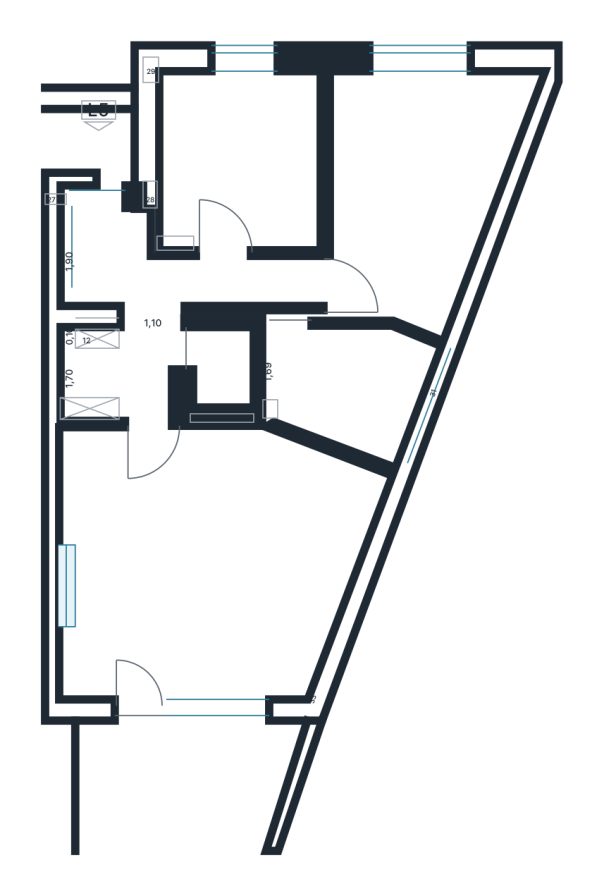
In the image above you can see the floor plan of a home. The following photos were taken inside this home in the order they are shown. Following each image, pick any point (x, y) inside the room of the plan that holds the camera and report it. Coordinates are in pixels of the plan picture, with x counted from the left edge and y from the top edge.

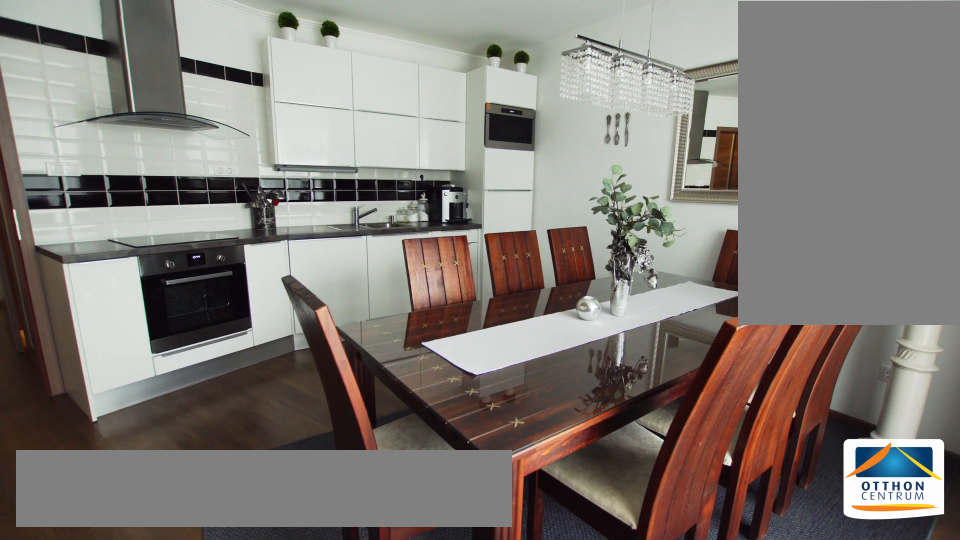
(210, 564)
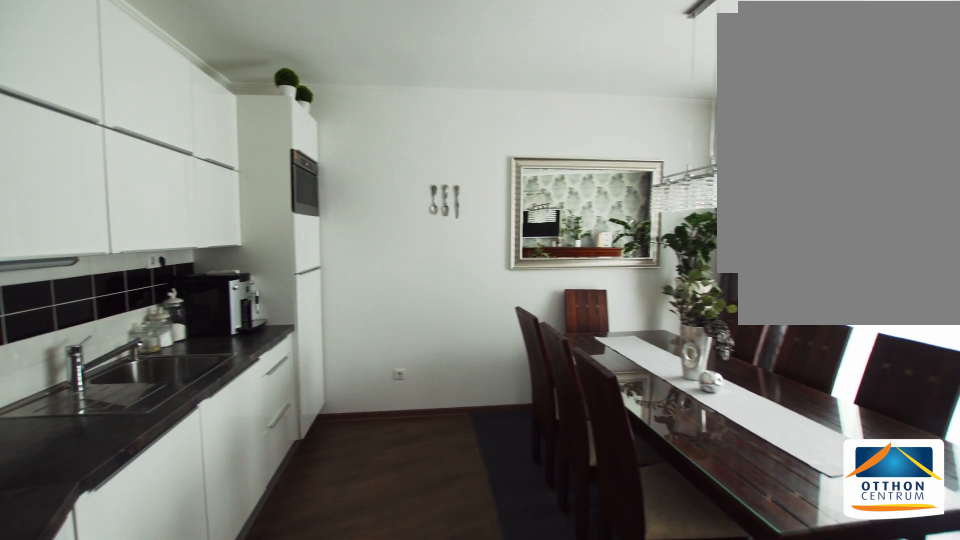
(210, 564)
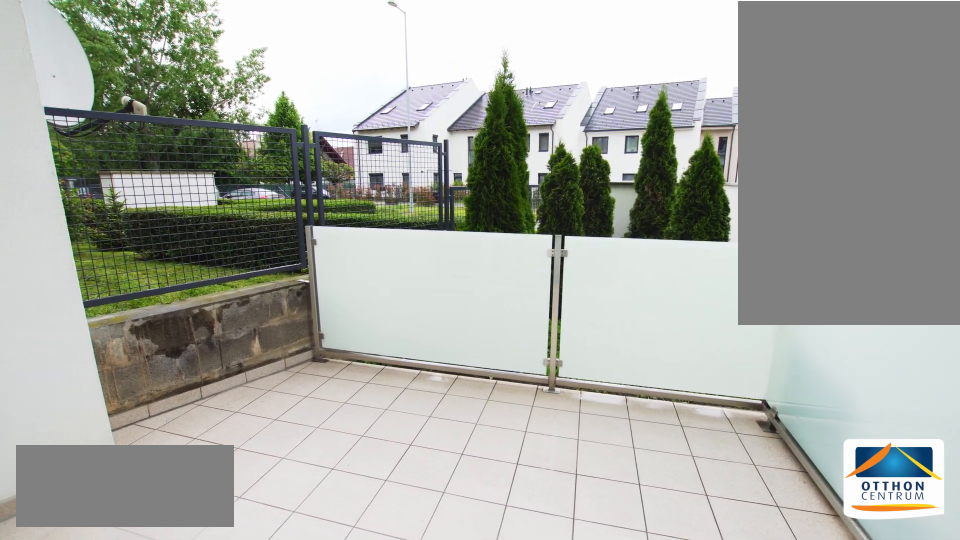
(210, 789)
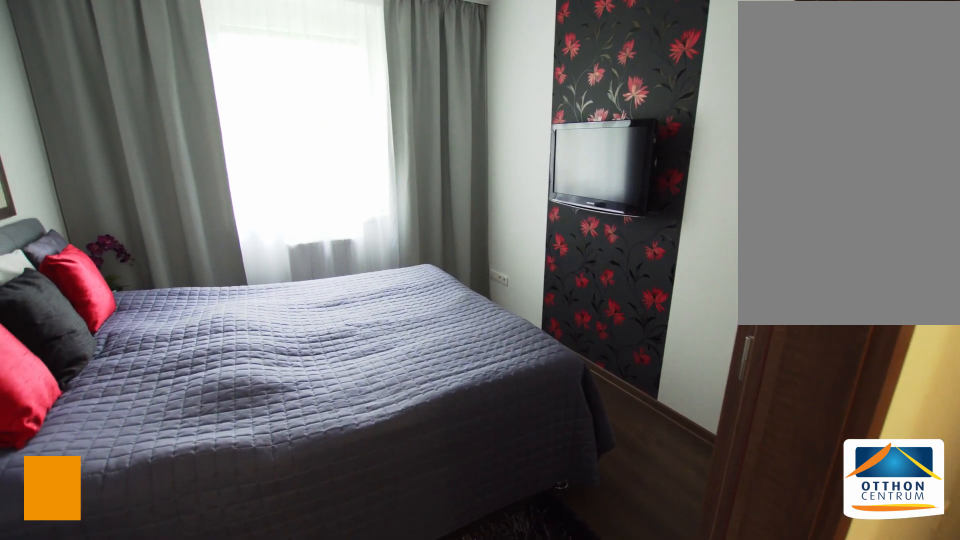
(238, 165)
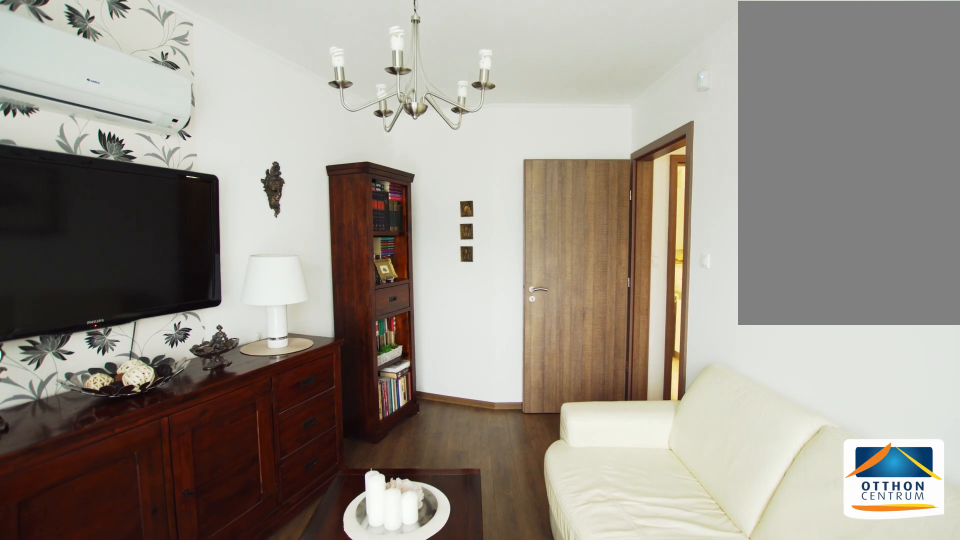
(340, 194)
